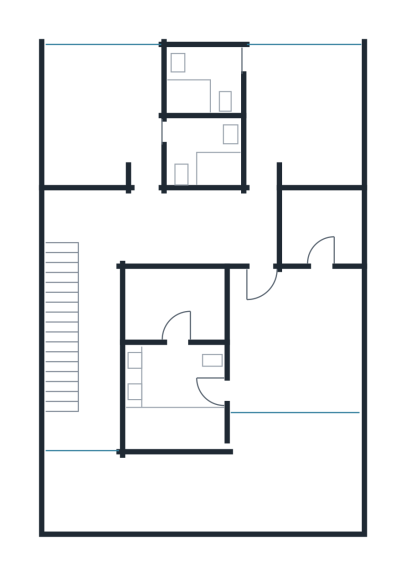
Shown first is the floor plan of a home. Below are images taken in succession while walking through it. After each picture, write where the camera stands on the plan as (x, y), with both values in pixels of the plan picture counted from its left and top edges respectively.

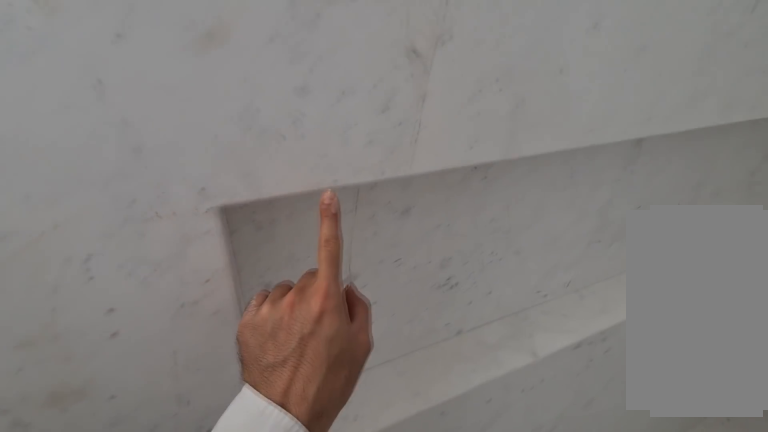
(194, 425)
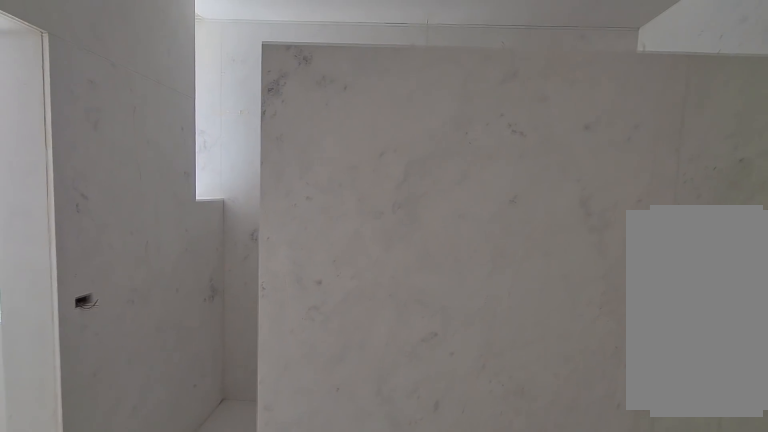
(209, 394)
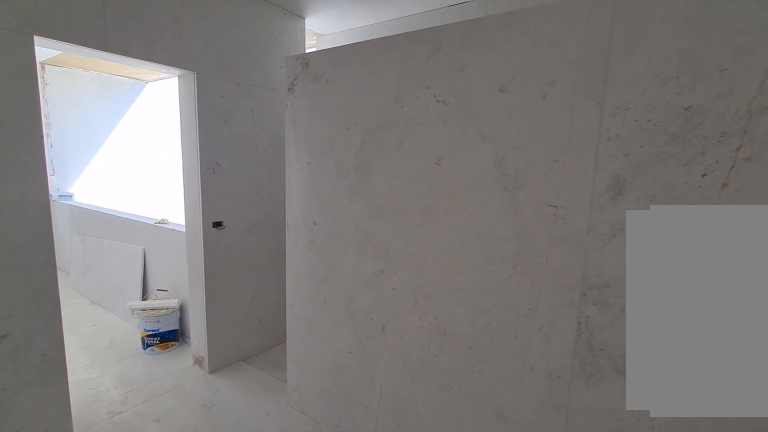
(209, 394)
